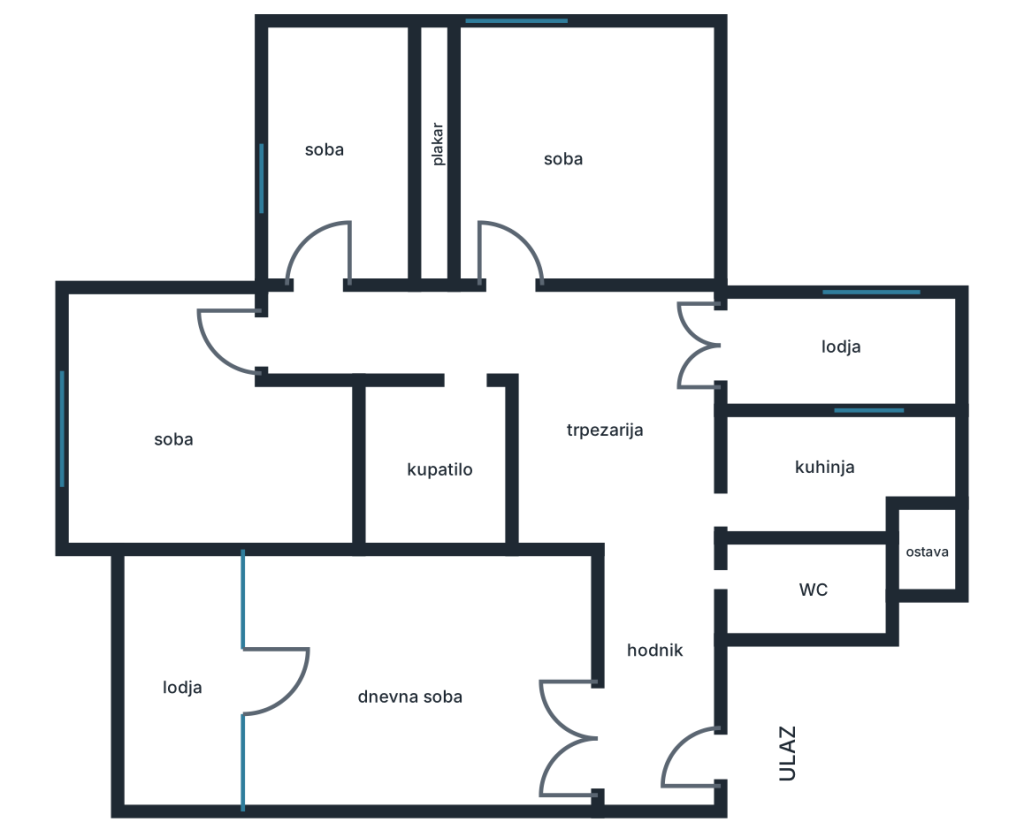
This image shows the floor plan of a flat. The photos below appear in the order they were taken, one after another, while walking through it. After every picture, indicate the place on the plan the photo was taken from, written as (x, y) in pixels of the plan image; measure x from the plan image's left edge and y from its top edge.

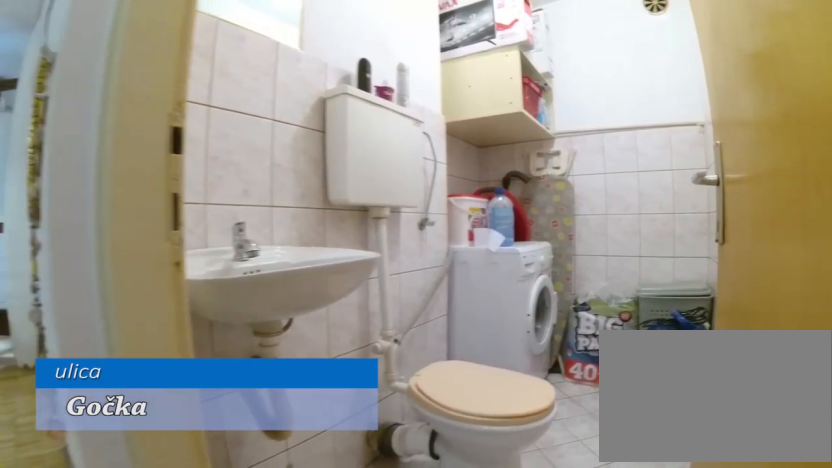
(666, 604)
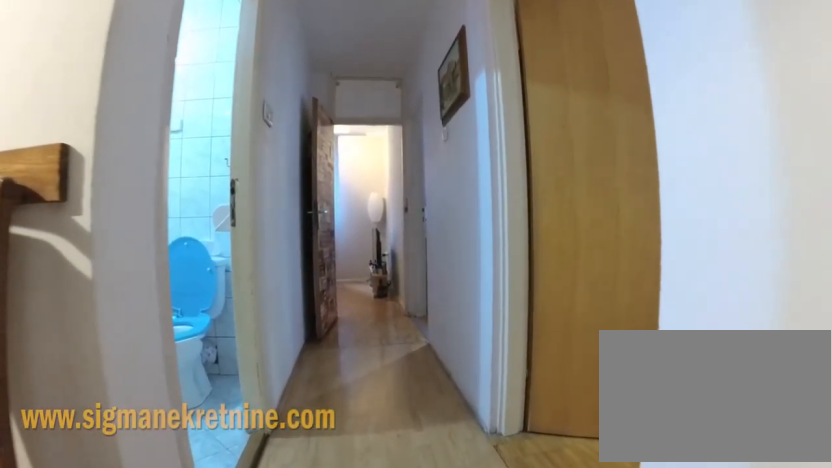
(627, 357)
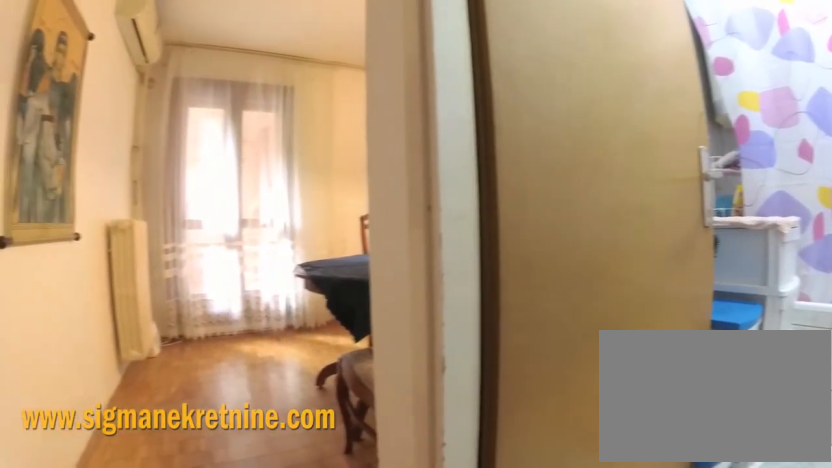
(403, 336)
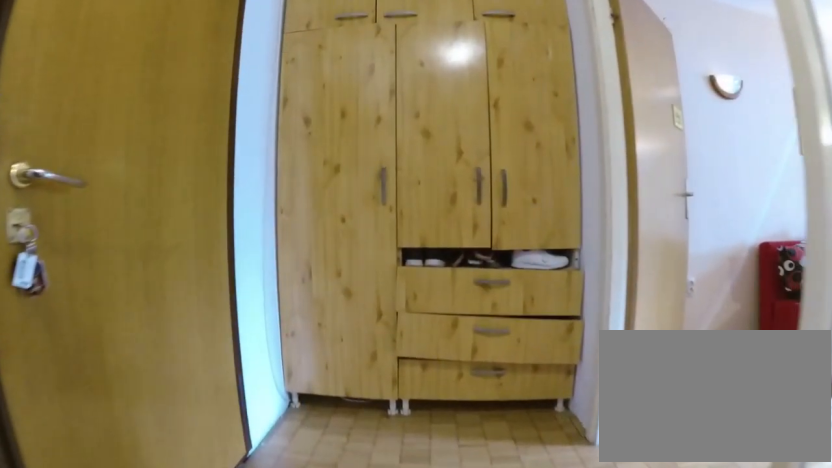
(659, 569)
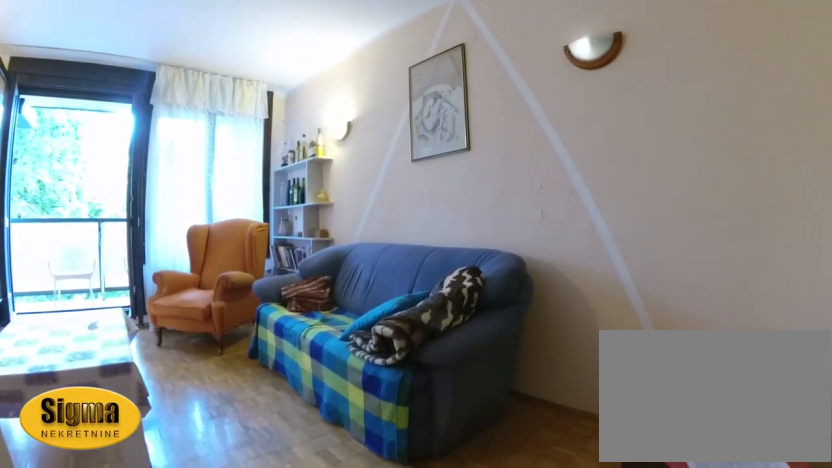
(576, 688)
